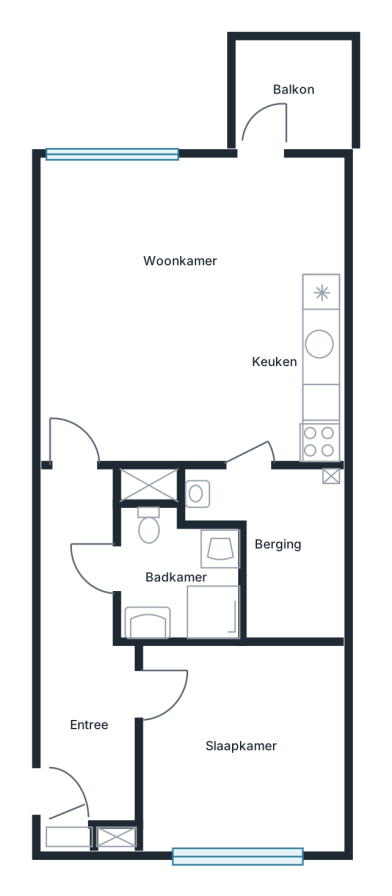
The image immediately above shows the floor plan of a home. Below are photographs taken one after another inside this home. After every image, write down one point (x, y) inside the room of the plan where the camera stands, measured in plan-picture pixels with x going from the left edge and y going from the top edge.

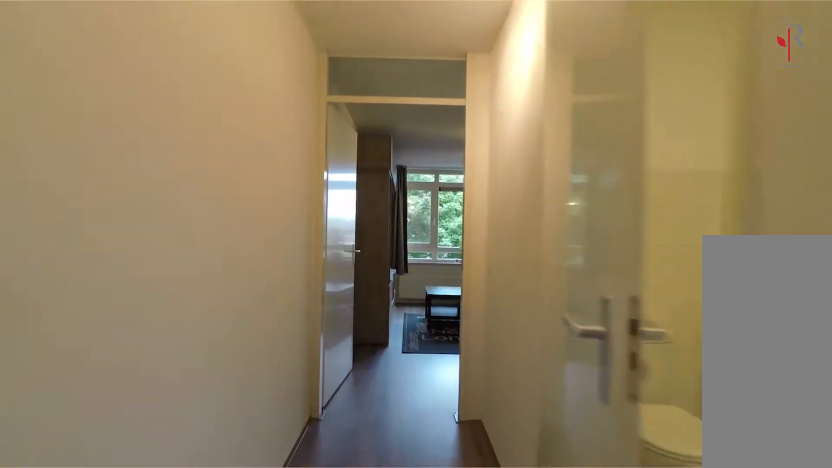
(88, 658)
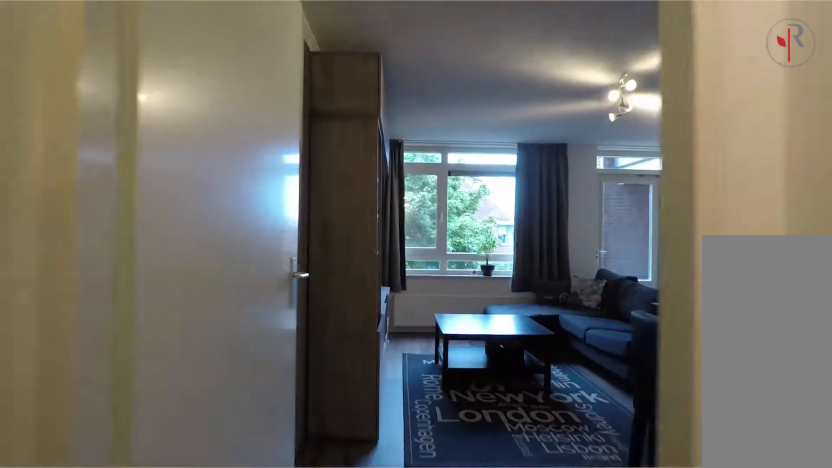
(88, 658)
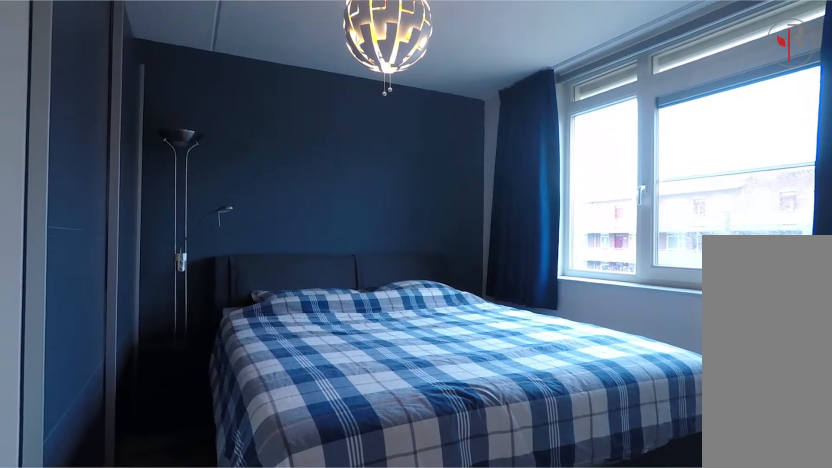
(242, 746)
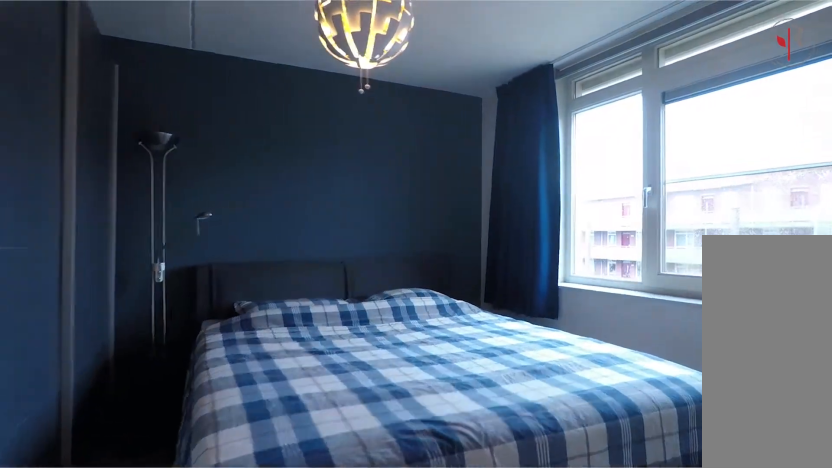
(242, 746)
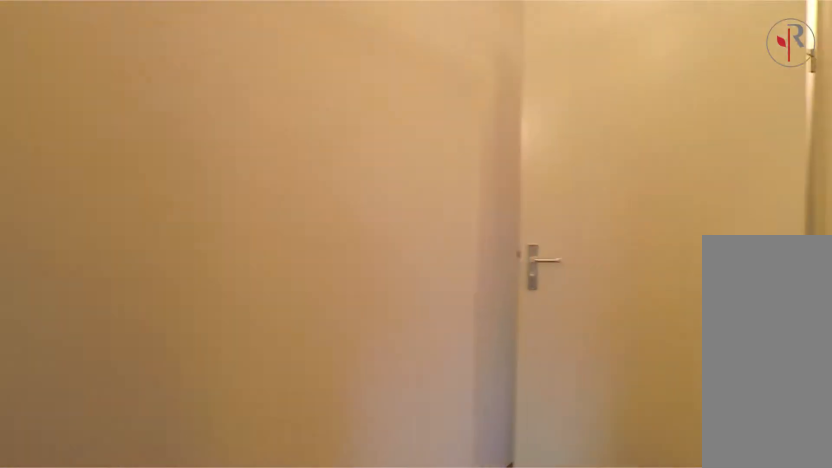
(88, 657)
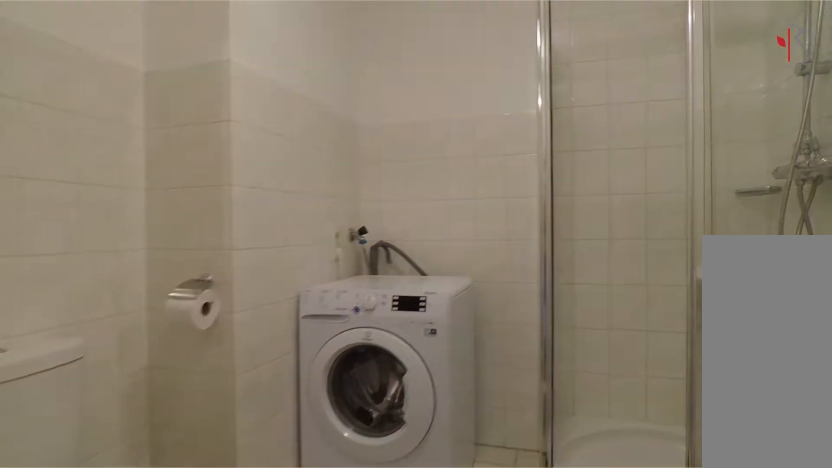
(162, 565)
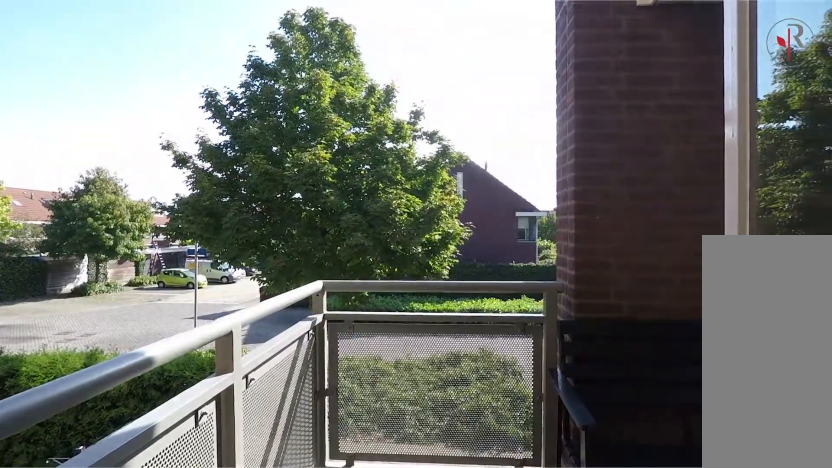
(293, 94)
